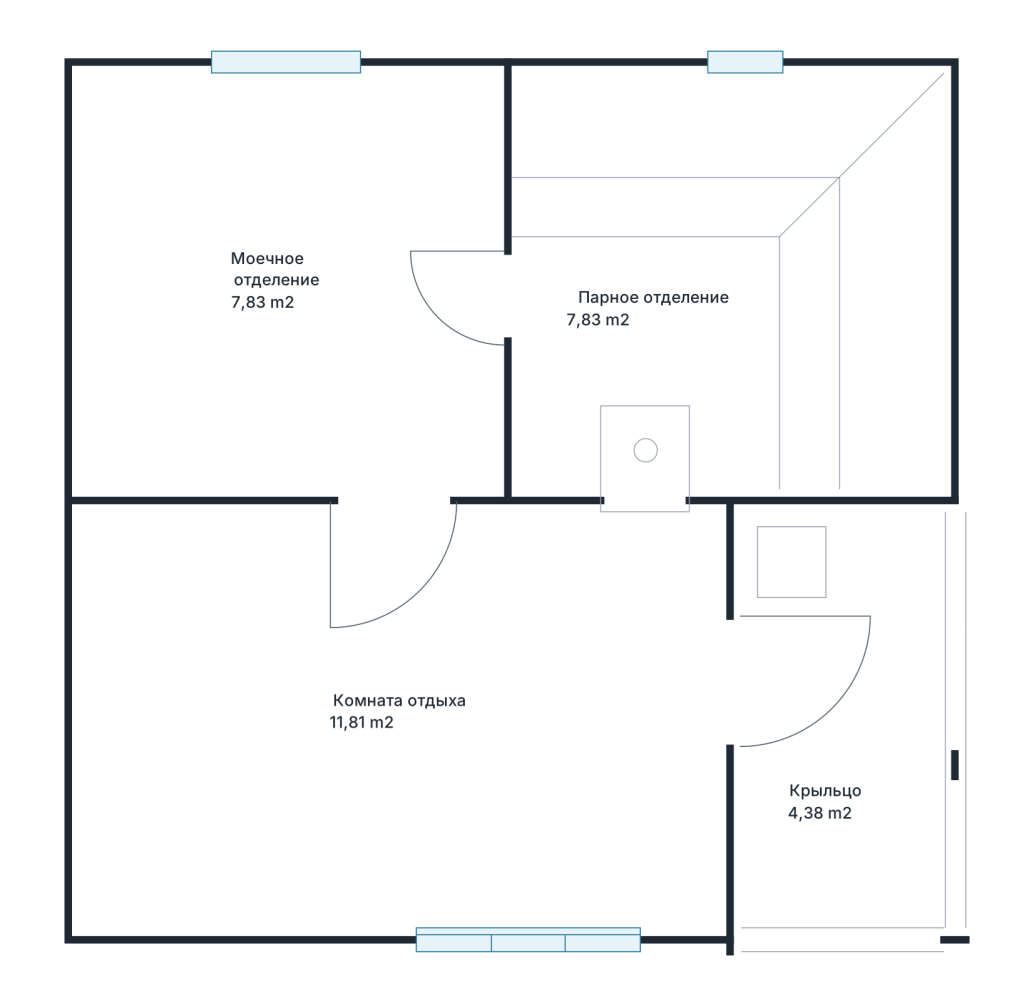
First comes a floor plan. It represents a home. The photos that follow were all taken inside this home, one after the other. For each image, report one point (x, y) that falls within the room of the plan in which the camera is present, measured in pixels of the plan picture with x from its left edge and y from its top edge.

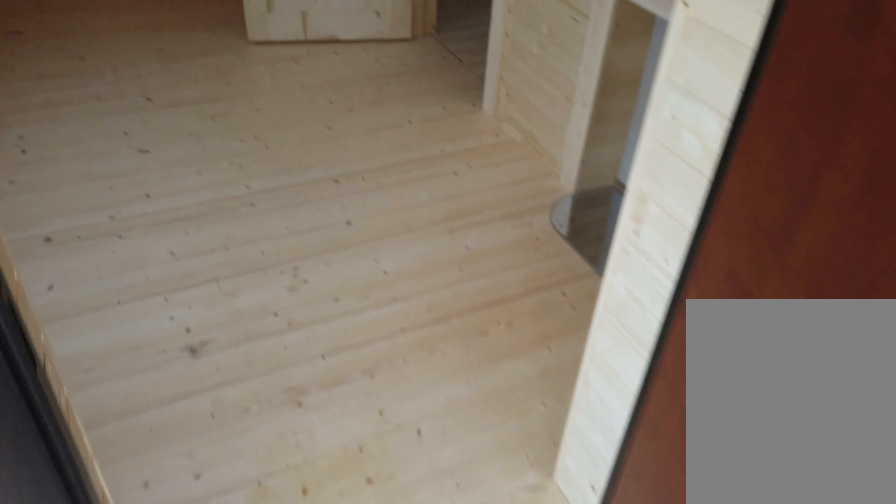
(408, 798)
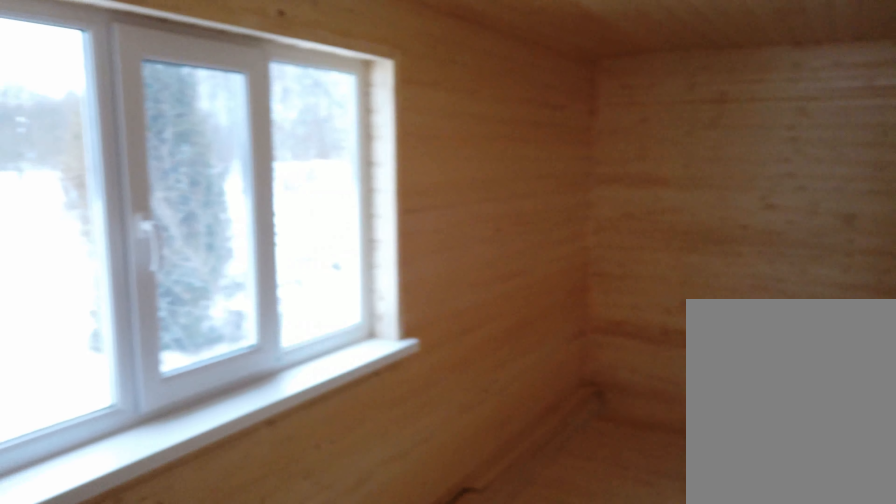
(427, 773)
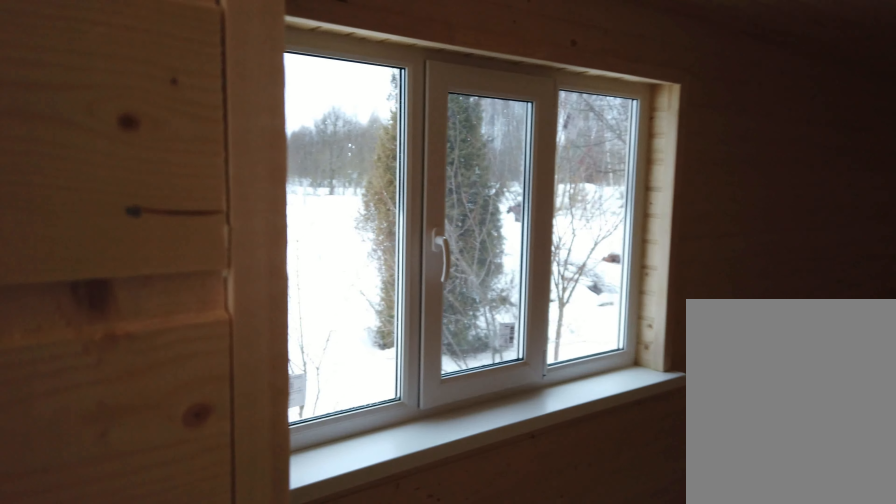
(411, 800)
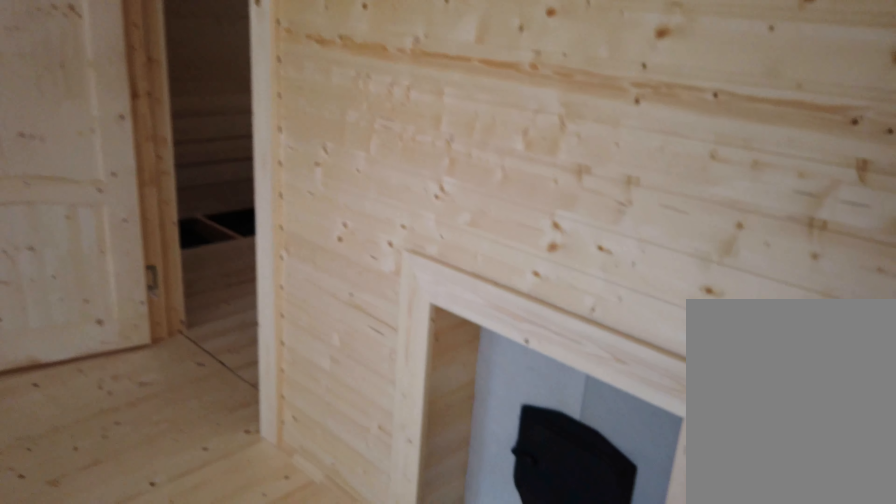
(417, 773)
